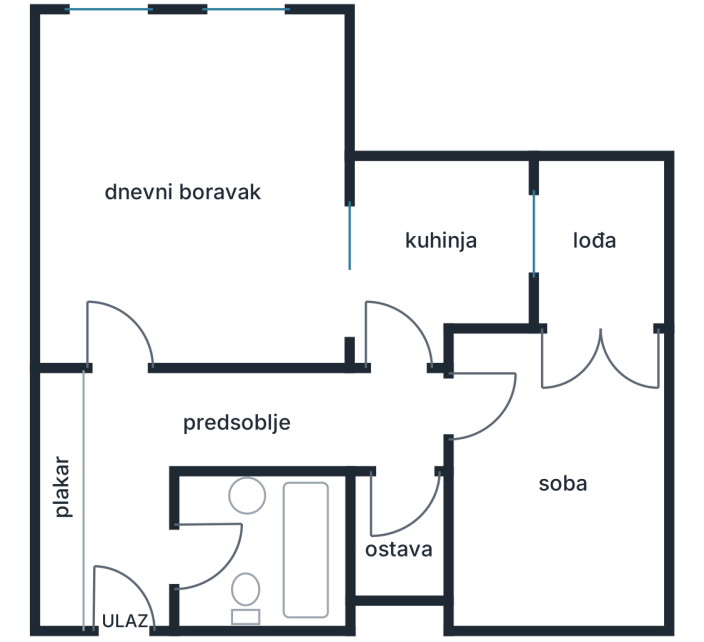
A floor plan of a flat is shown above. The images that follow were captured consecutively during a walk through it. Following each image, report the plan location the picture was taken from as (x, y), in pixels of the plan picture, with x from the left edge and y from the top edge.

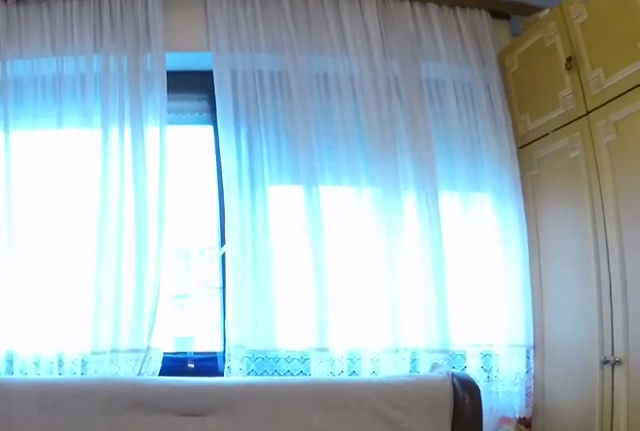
(120, 161)
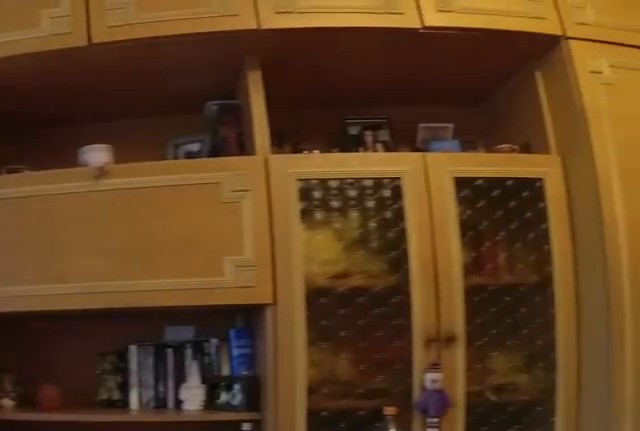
(98, 100)
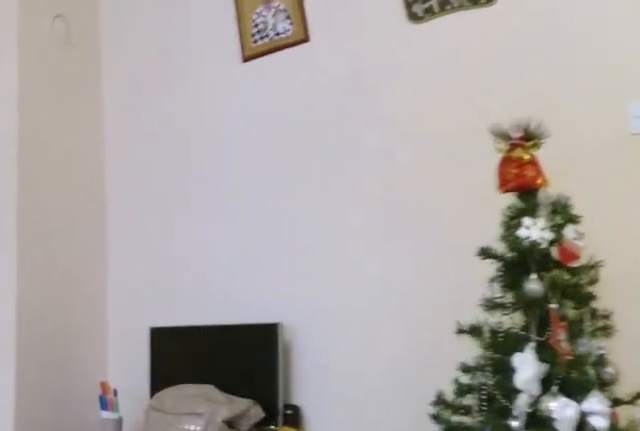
(145, 255)
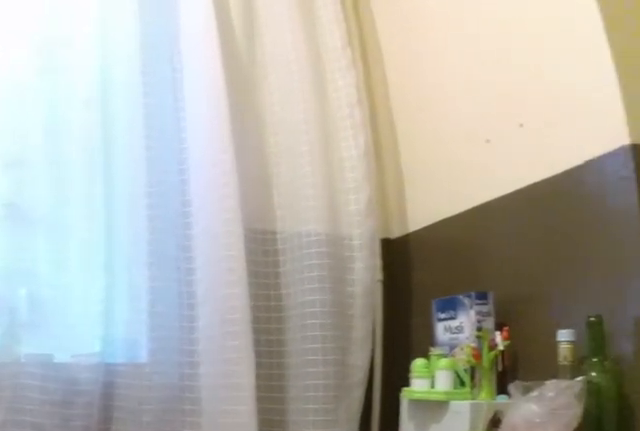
(368, 272)
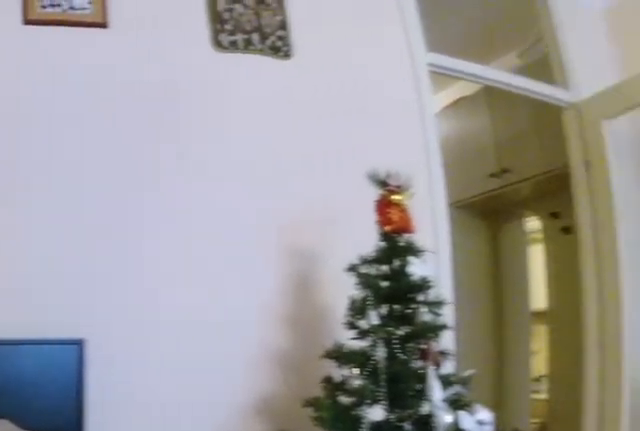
(316, 252)
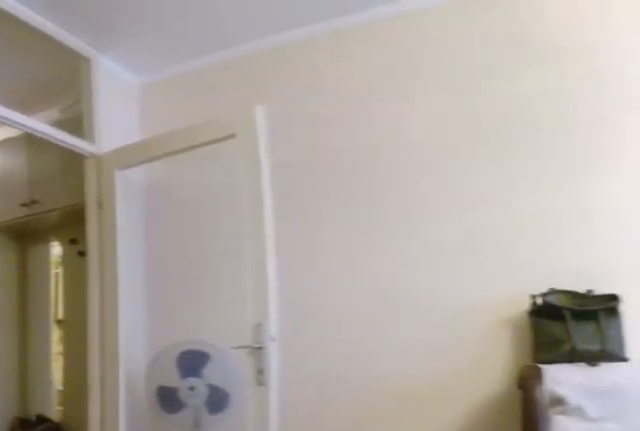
(333, 259)
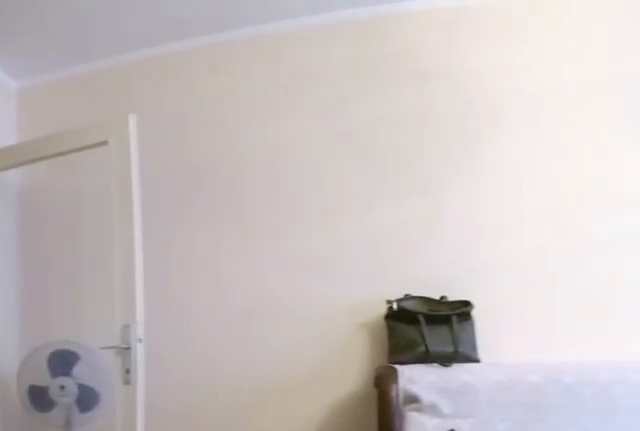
(339, 269)
